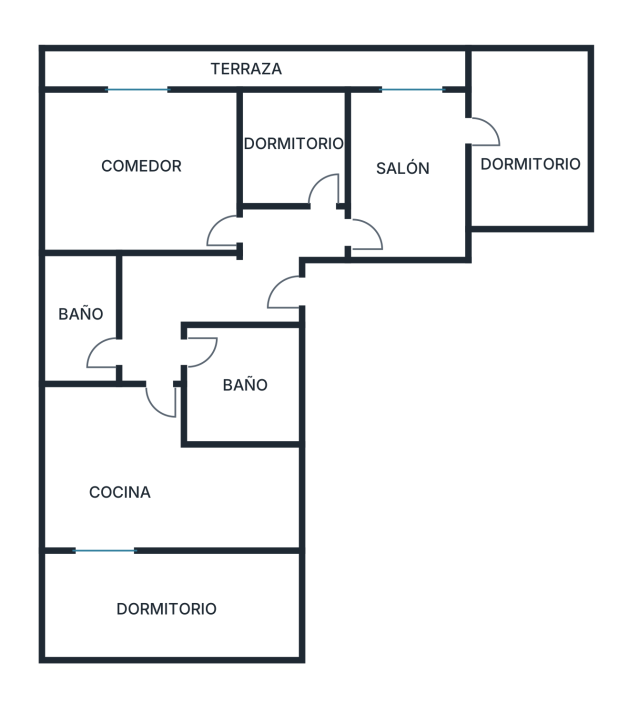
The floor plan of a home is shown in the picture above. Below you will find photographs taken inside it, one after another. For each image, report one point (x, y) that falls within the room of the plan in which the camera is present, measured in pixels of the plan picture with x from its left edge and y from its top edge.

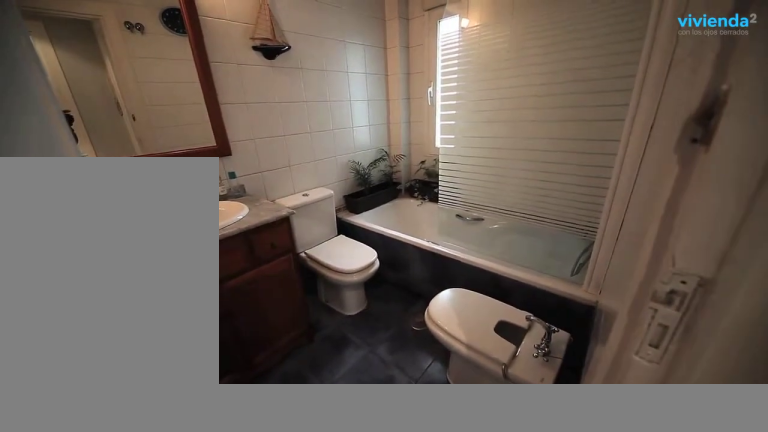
(265, 408)
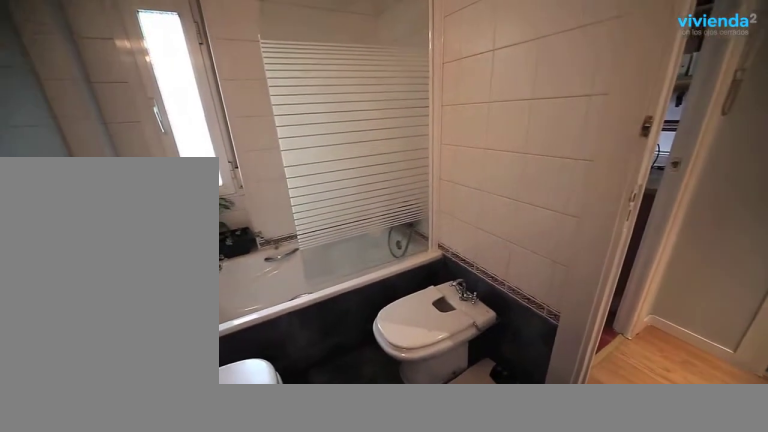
(272, 385)
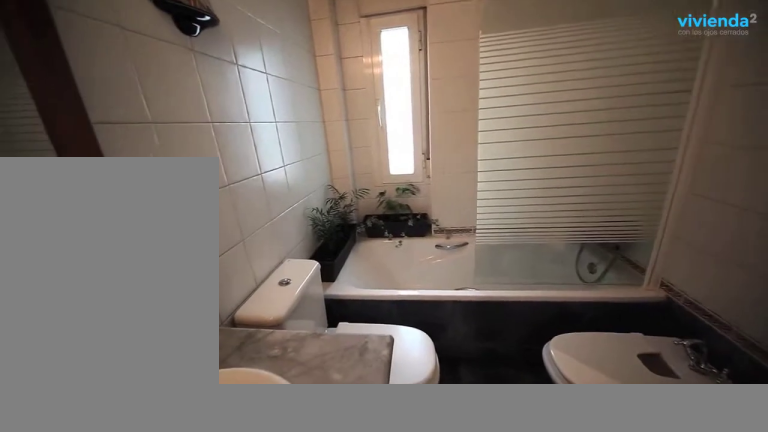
(272, 385)
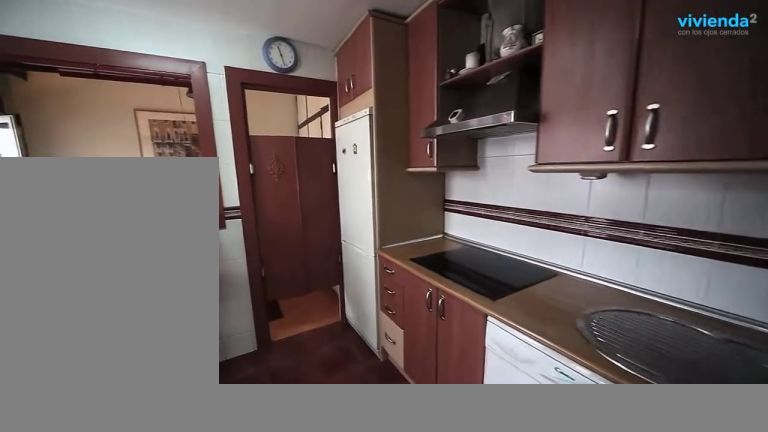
(82, 449)
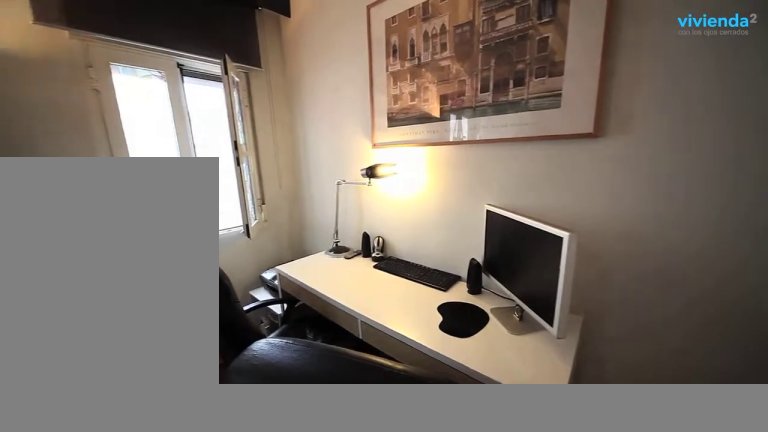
(90, 609)
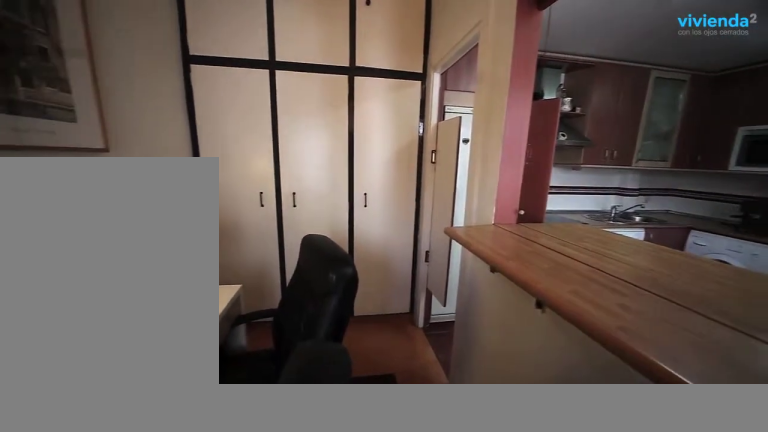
(90, 610)
